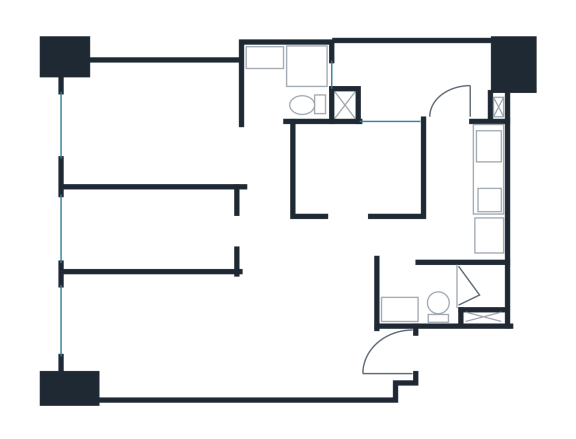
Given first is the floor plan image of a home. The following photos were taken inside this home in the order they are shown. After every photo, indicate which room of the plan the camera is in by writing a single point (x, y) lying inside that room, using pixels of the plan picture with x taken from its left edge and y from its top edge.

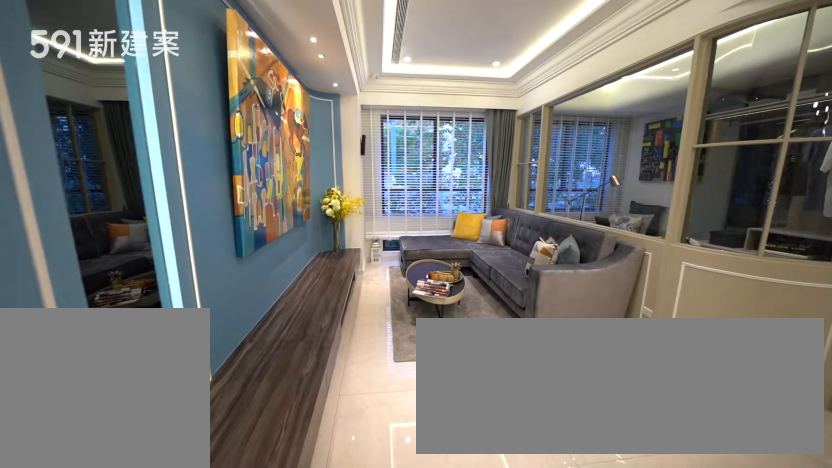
(148, 333)
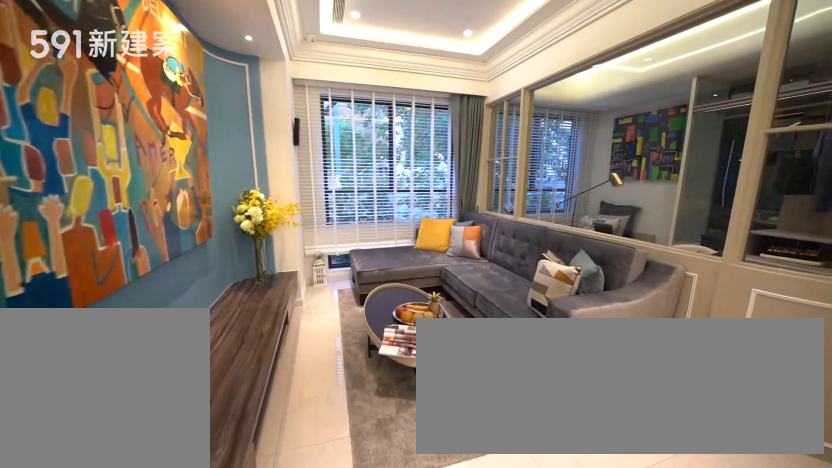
(148, 333)
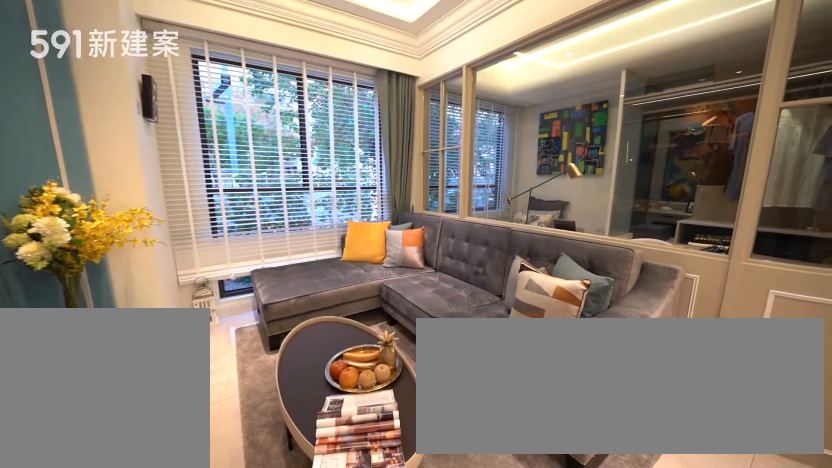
(148, 333)
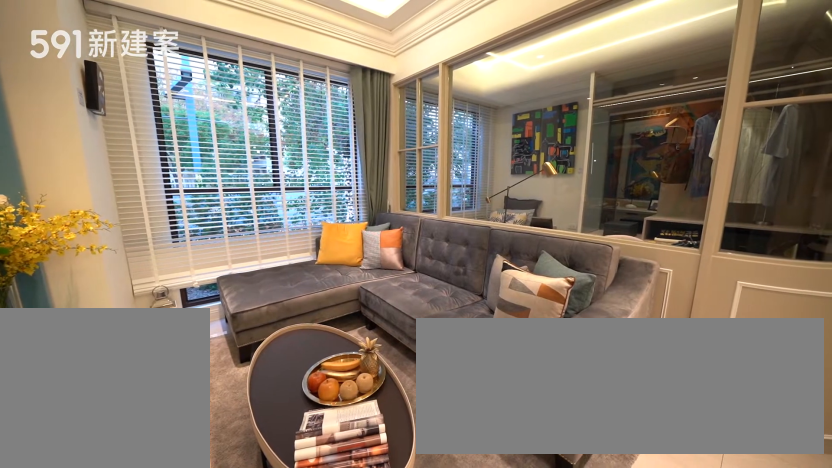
(148, 333)
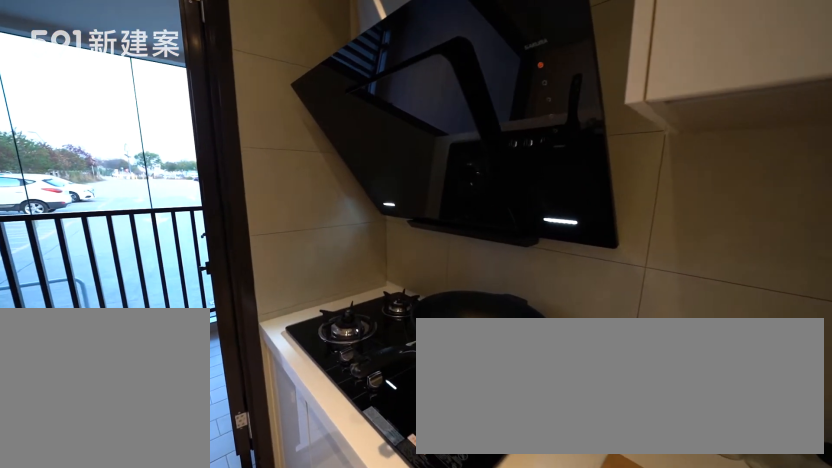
(466, 184)
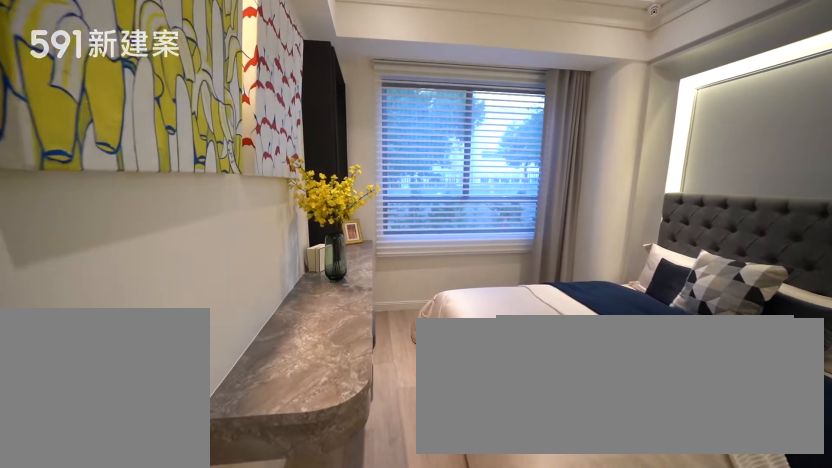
(146, 123)
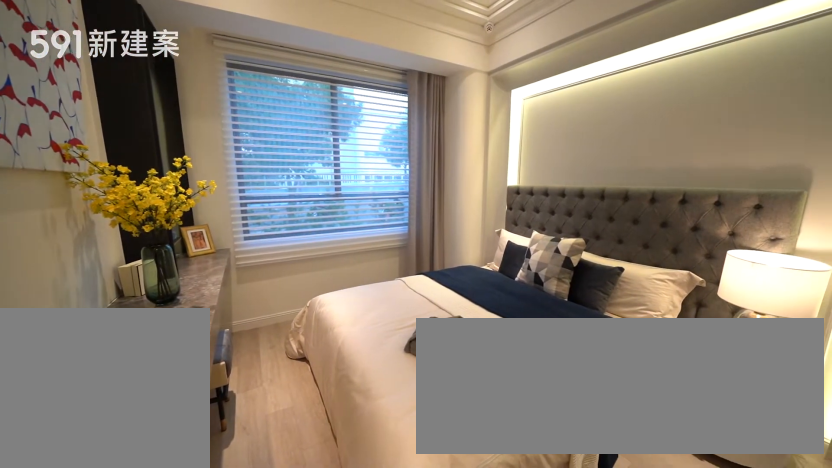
(146, 123)
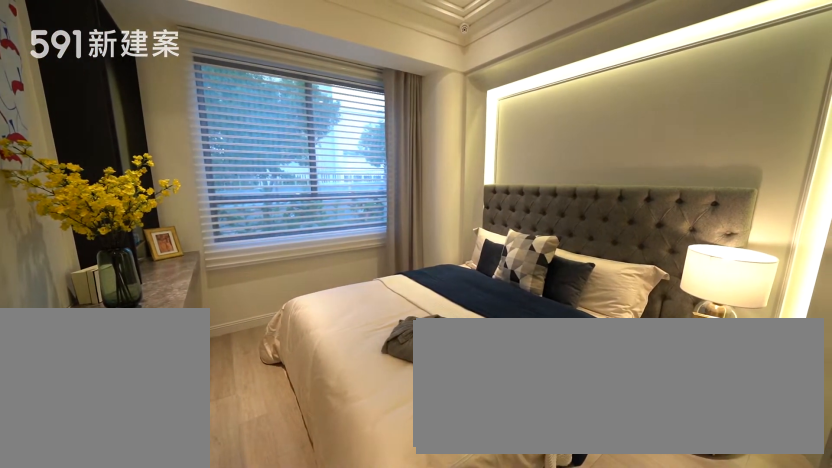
(146, 123)
